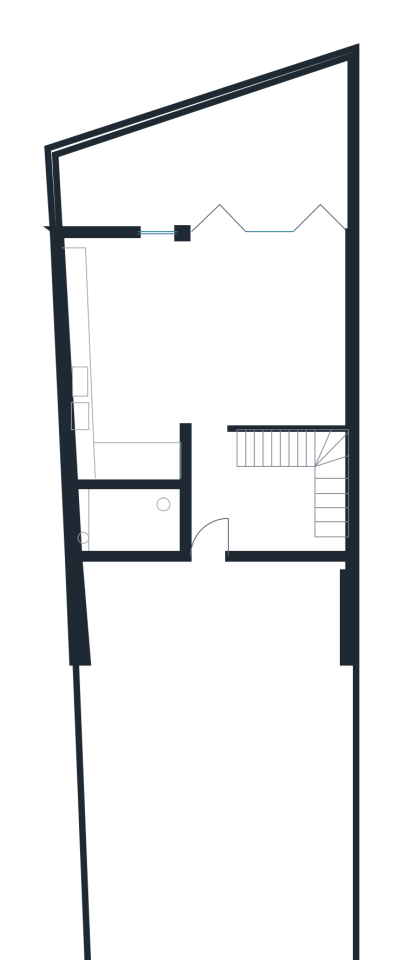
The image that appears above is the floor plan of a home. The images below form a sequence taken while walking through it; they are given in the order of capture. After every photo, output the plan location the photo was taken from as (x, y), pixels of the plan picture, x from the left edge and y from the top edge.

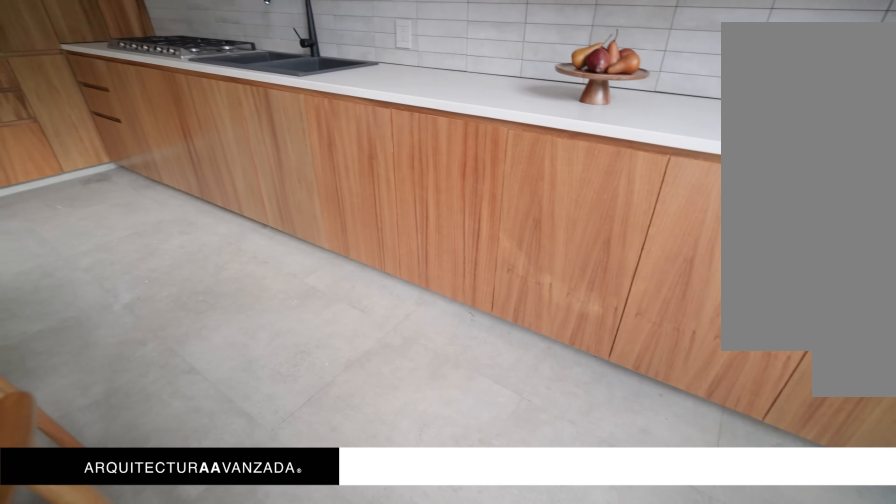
(132, 291)
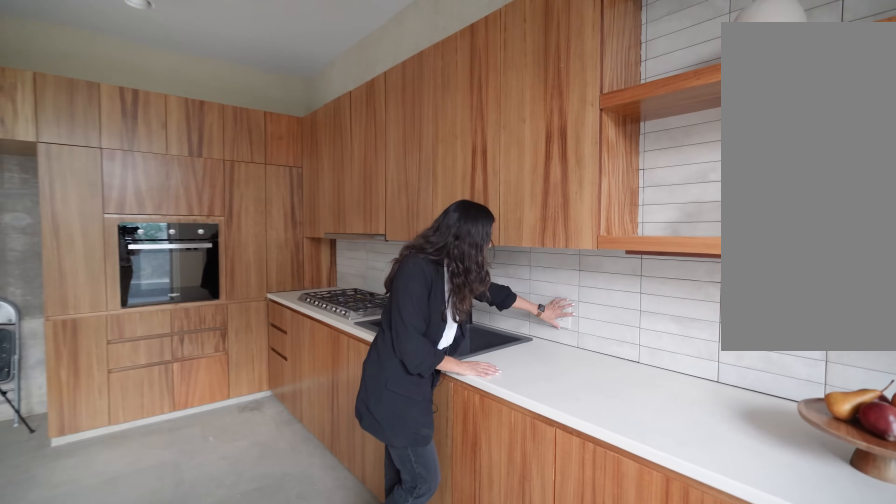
(114, 277)
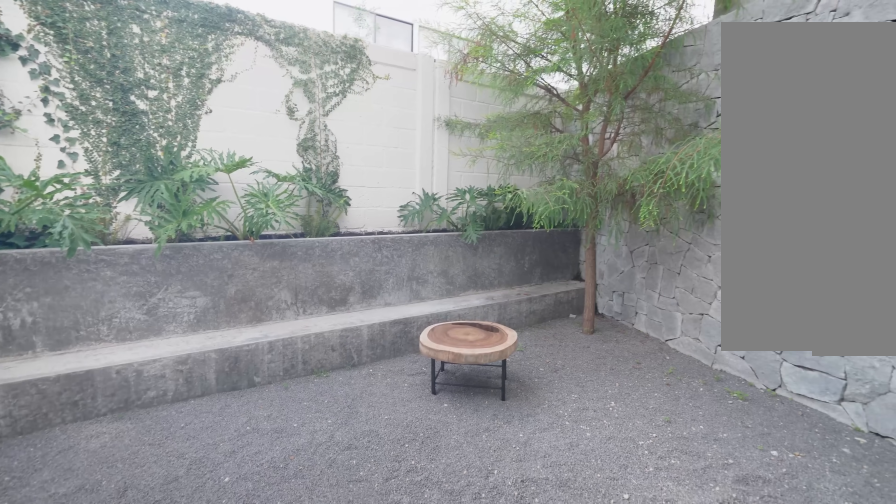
(214, 233)
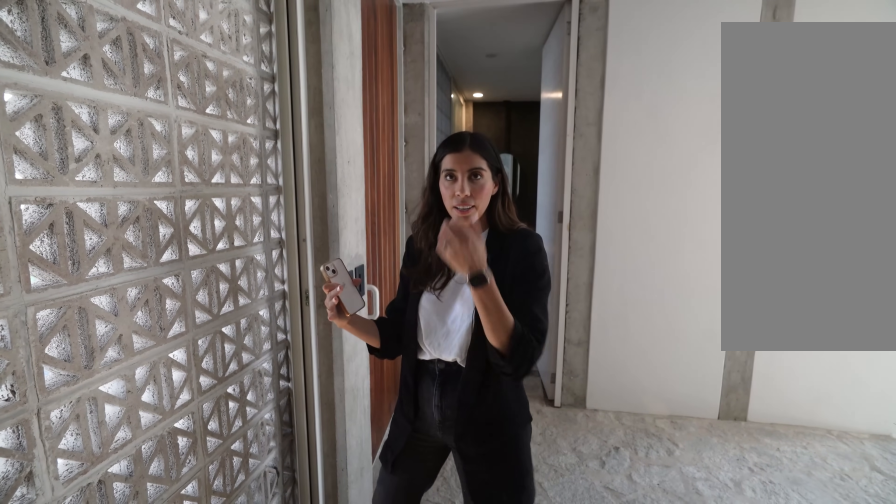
(281, 541)
